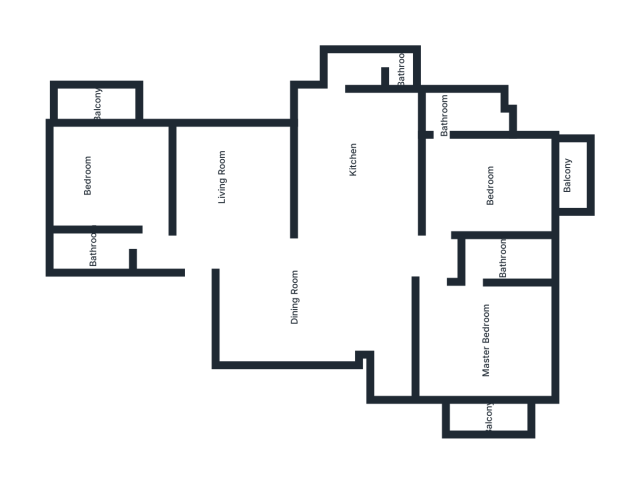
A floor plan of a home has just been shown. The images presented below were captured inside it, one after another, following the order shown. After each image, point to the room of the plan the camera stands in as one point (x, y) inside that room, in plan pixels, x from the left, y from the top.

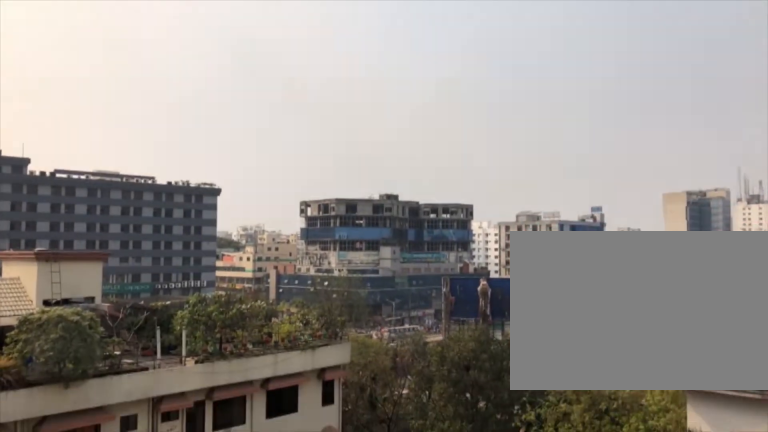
(369, 70)
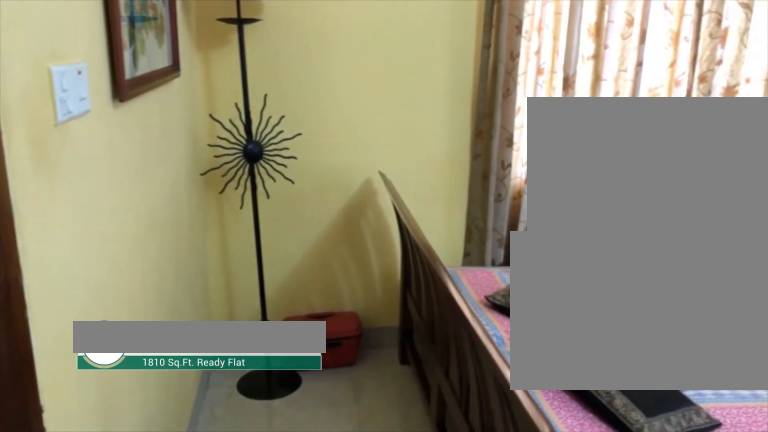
(482, 183)
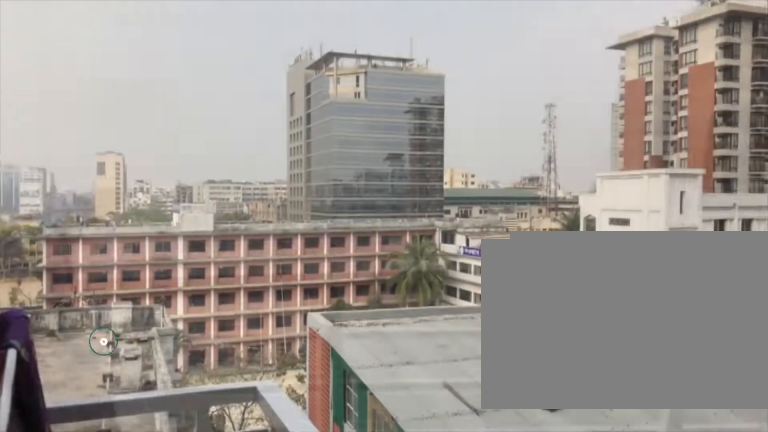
(576, 180)
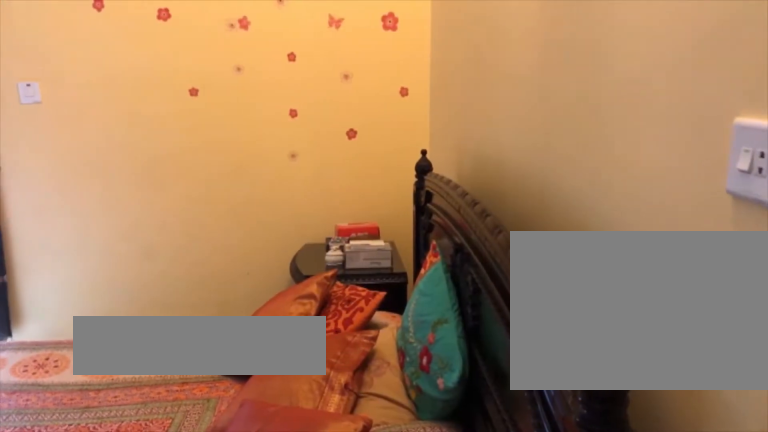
(463, 340)
